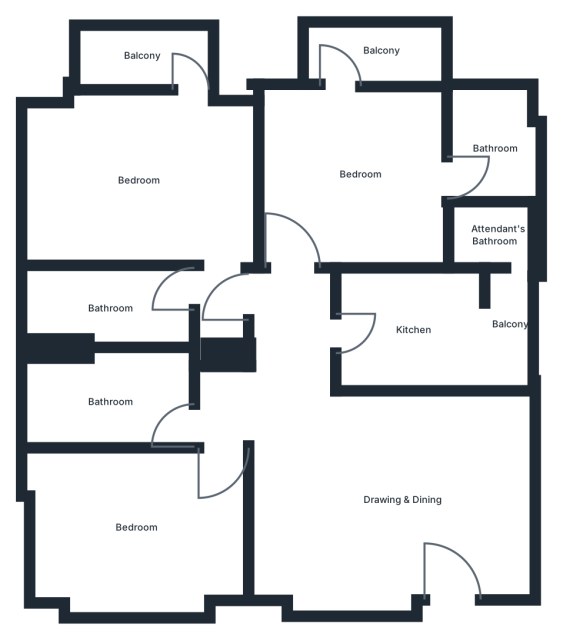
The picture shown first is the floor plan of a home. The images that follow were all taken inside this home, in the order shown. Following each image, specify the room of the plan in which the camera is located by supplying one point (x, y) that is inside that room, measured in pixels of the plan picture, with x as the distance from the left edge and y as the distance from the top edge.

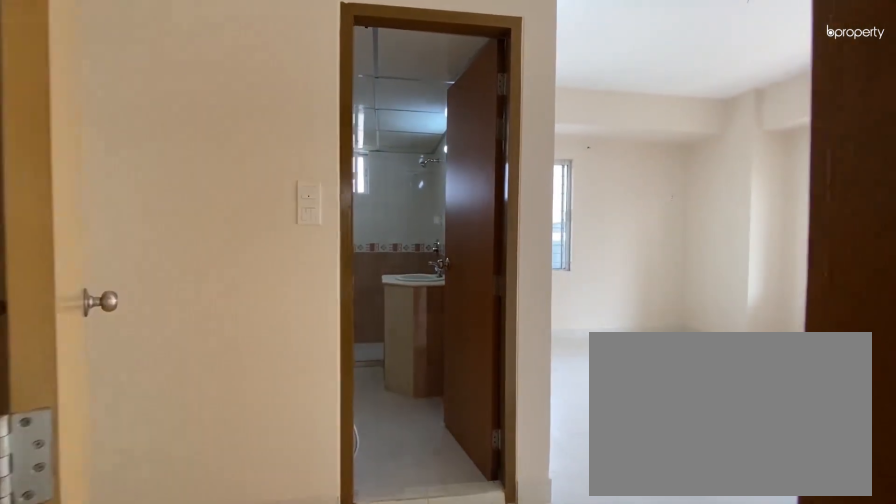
(241, 294)
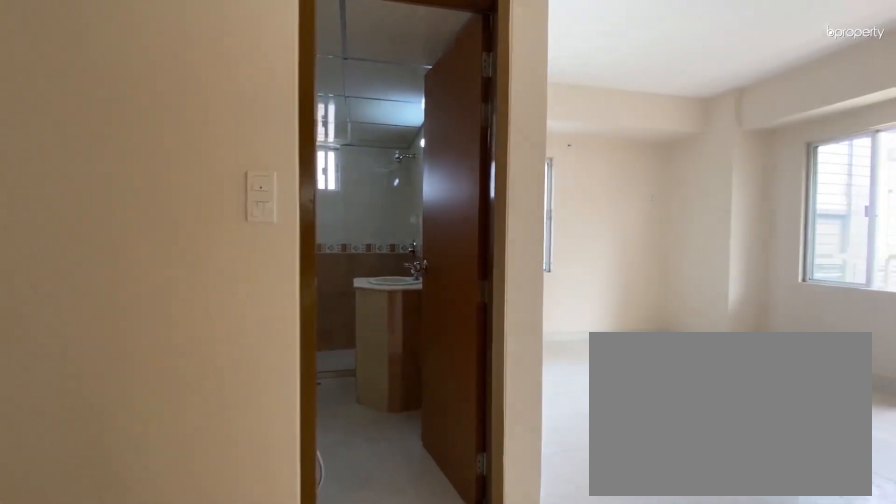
(241, 294)
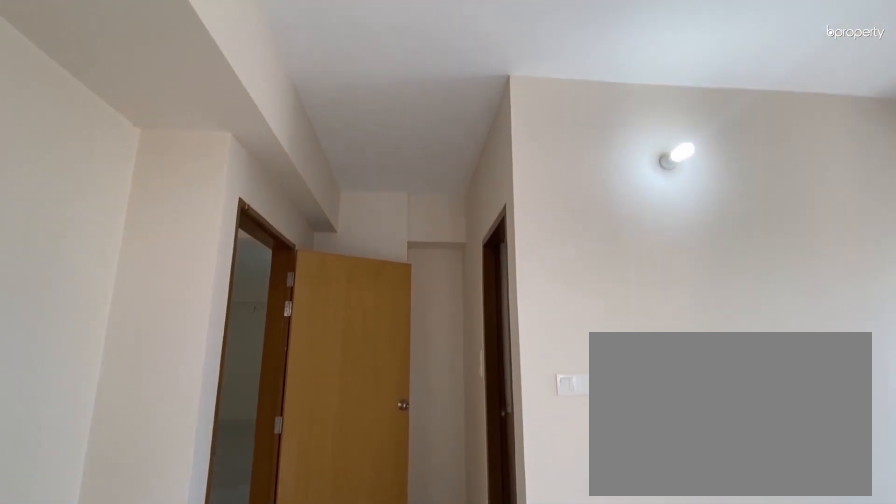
(136, 180)
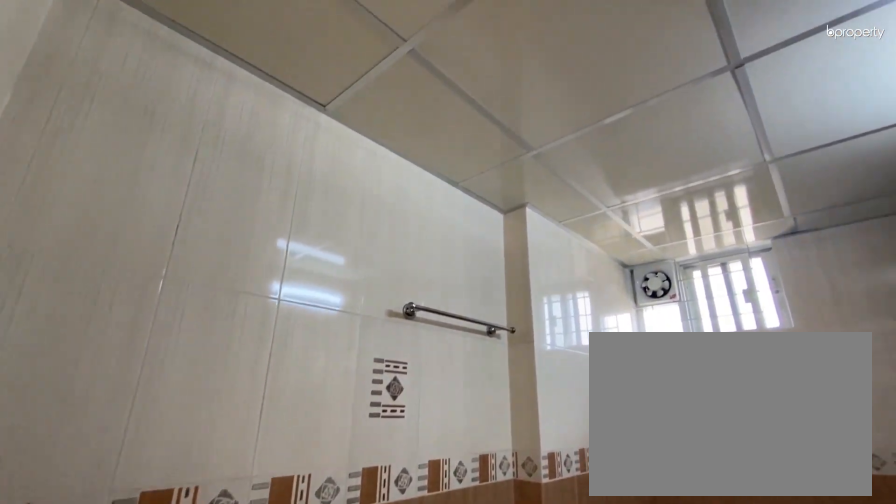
(109, 308)
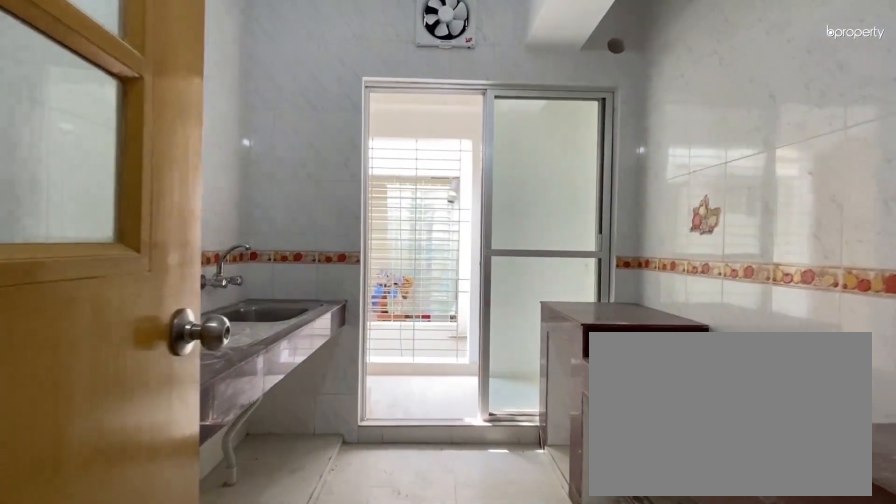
(411, 331)
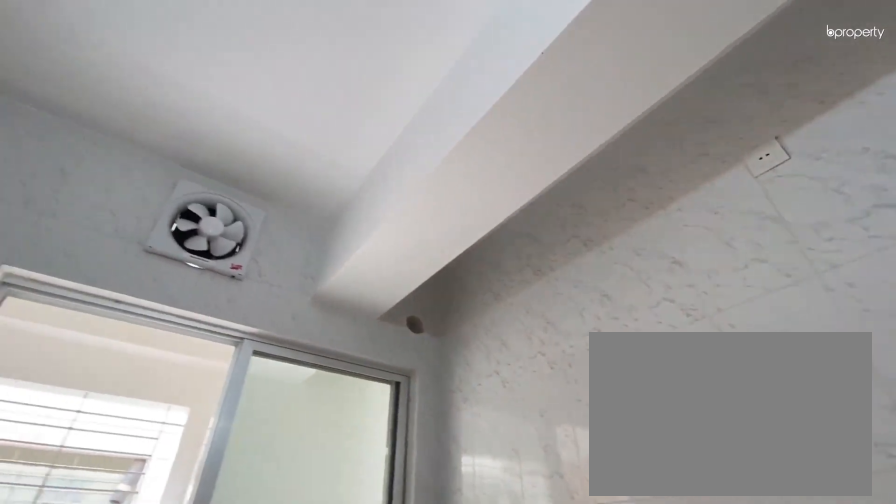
(411, 331)
